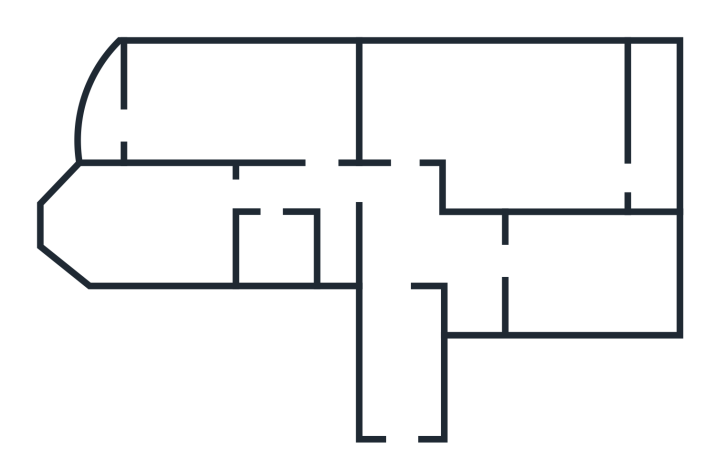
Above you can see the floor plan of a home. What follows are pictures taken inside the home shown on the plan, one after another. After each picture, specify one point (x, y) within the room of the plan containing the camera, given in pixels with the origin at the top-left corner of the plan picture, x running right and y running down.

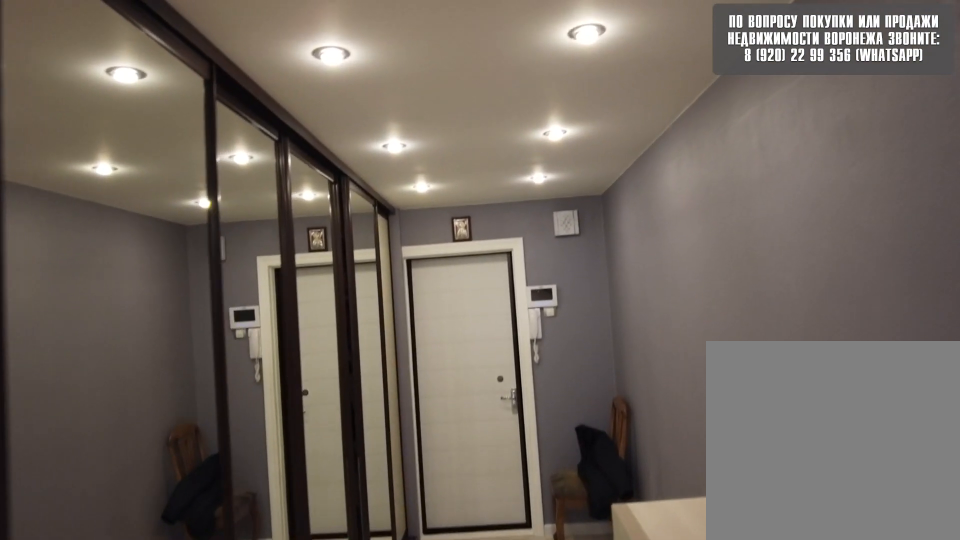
(406, 418)
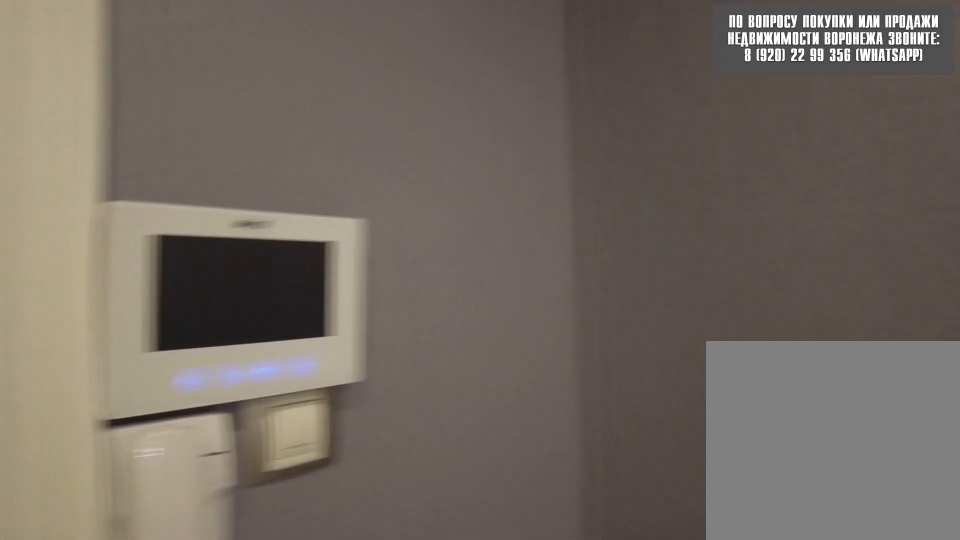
(406, 418)
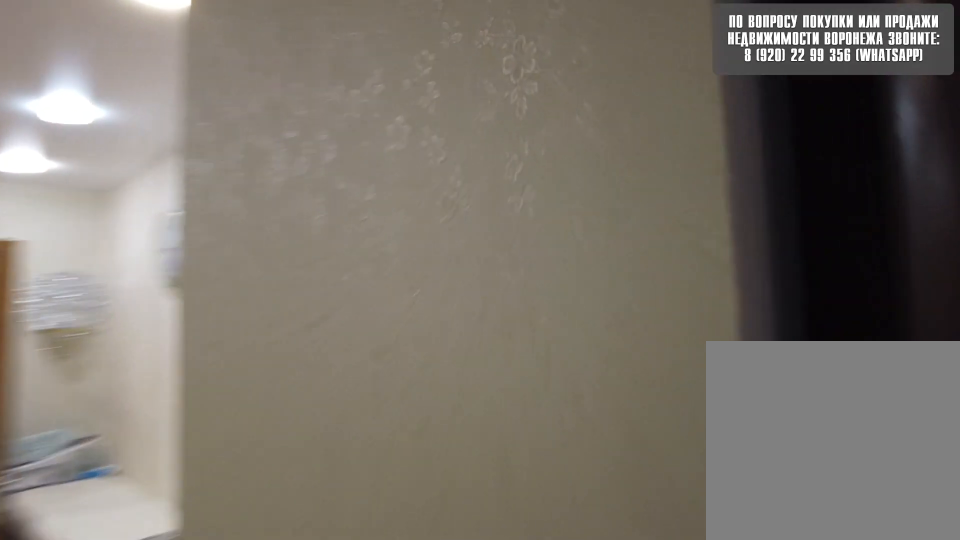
(406, 257)
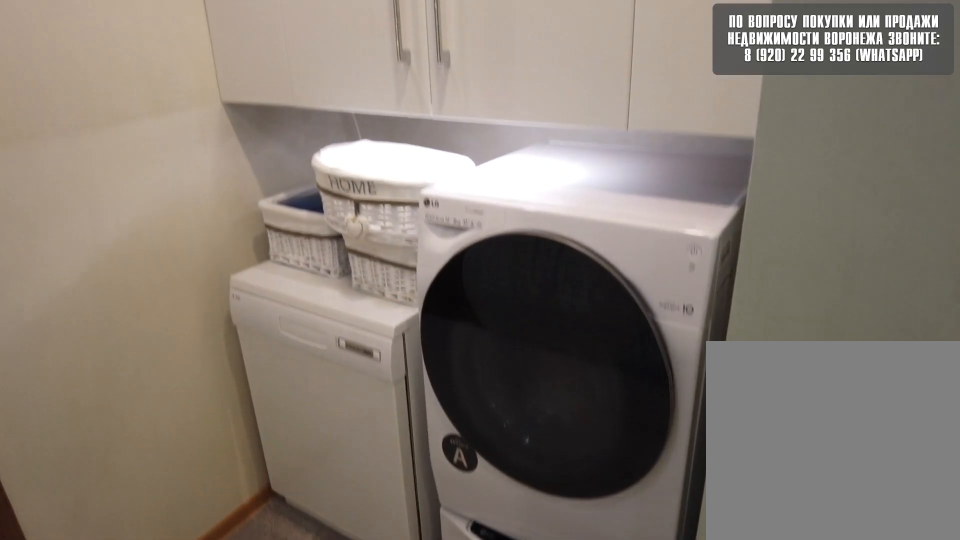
(481, 263)
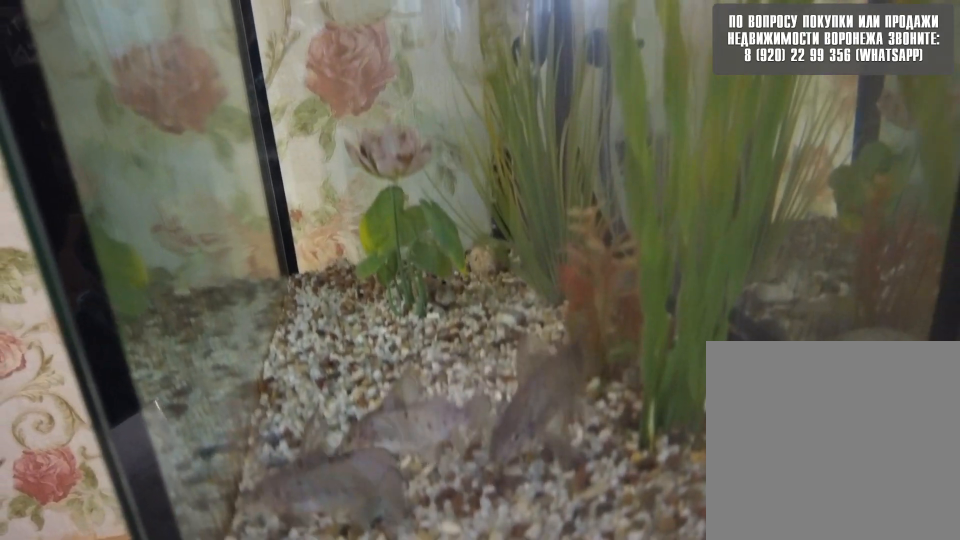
(563, 274)
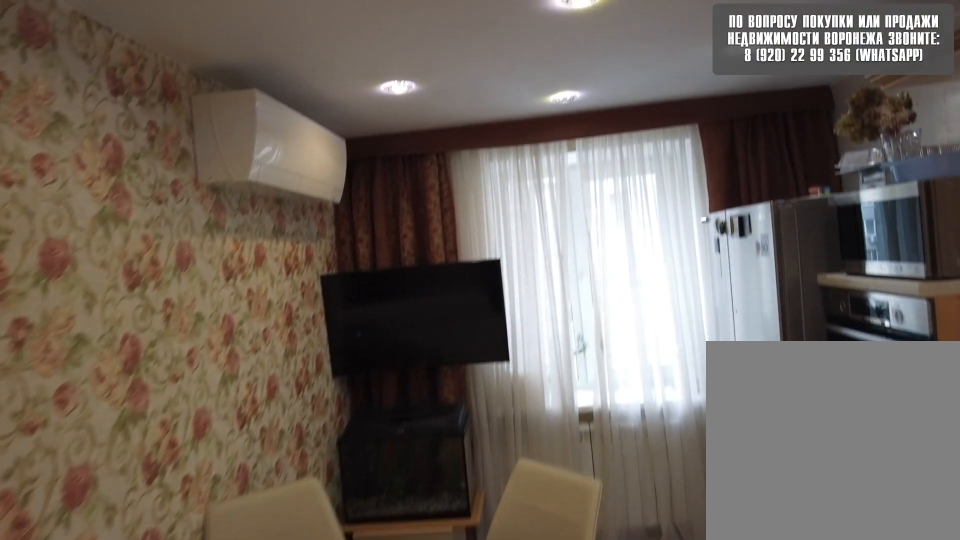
(563, 274)
